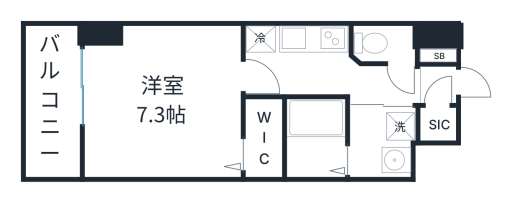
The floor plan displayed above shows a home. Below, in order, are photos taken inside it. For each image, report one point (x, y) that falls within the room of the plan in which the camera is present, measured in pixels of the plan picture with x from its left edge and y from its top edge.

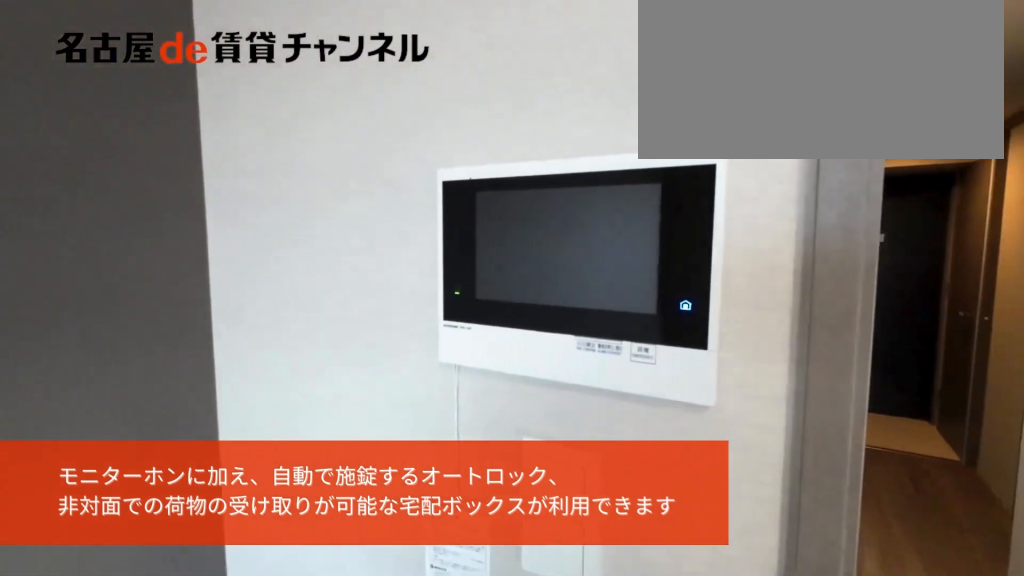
(164, 103)
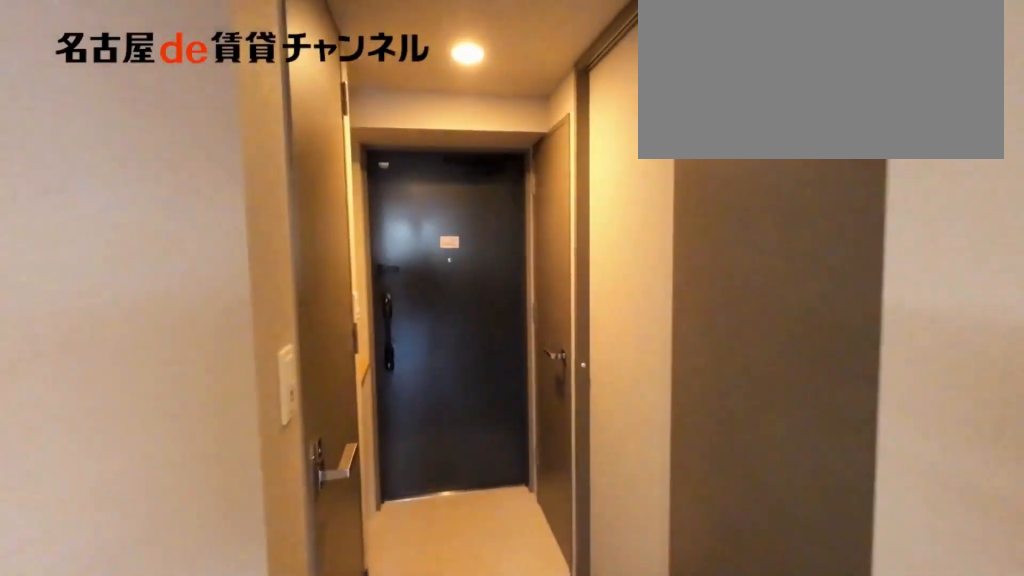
(329, 77)
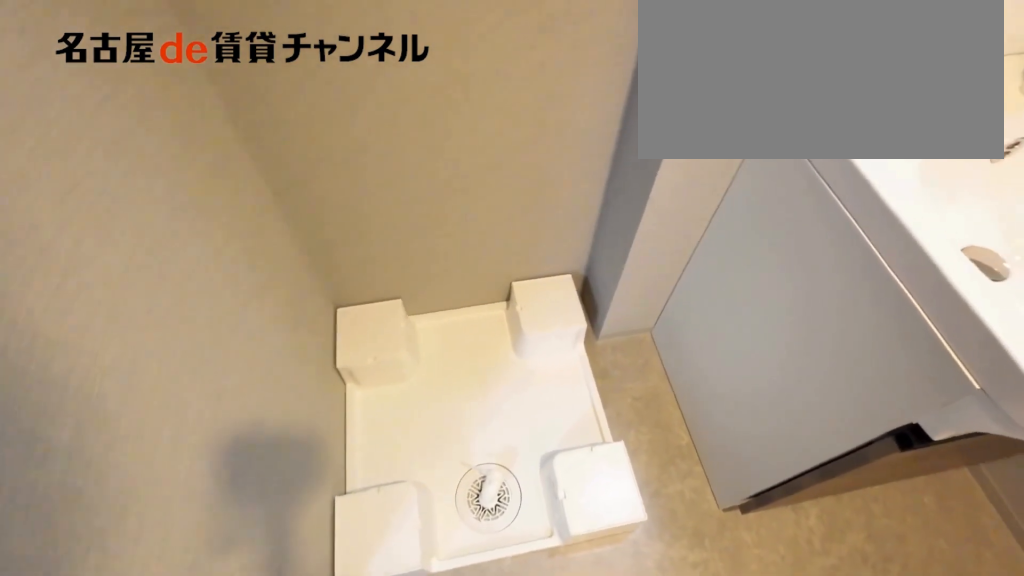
(382, 143)
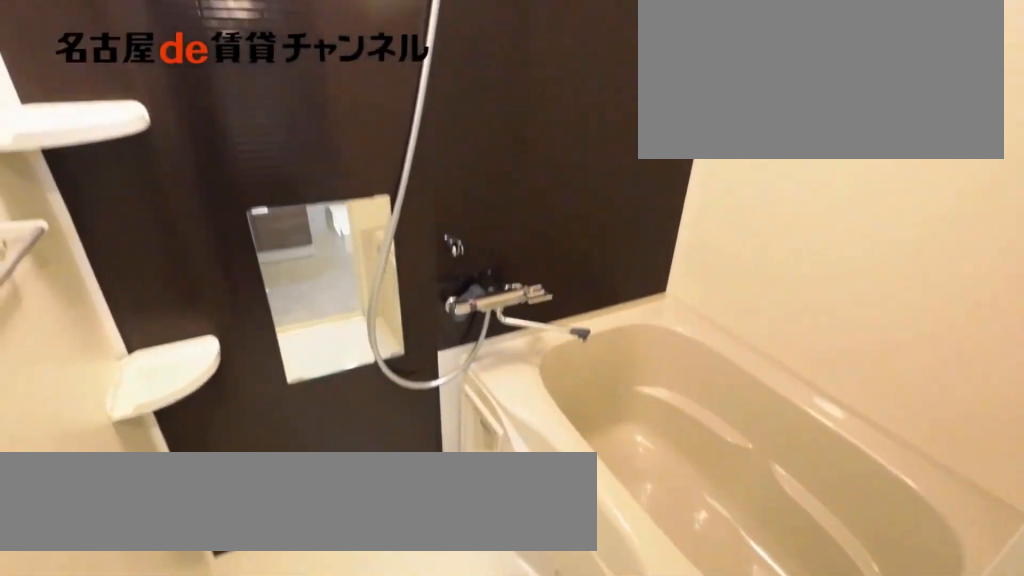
(315, 139)
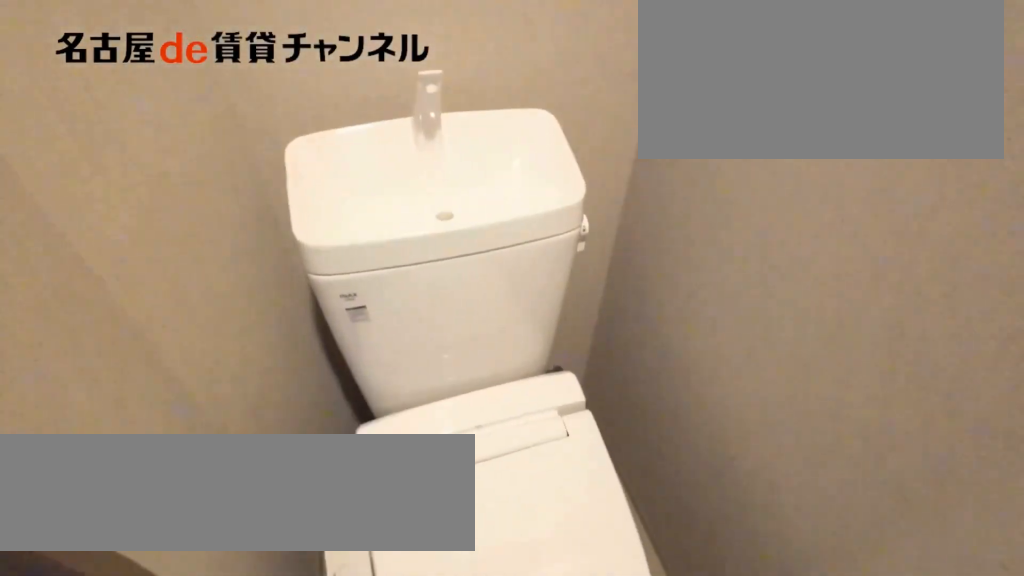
(383, 43)
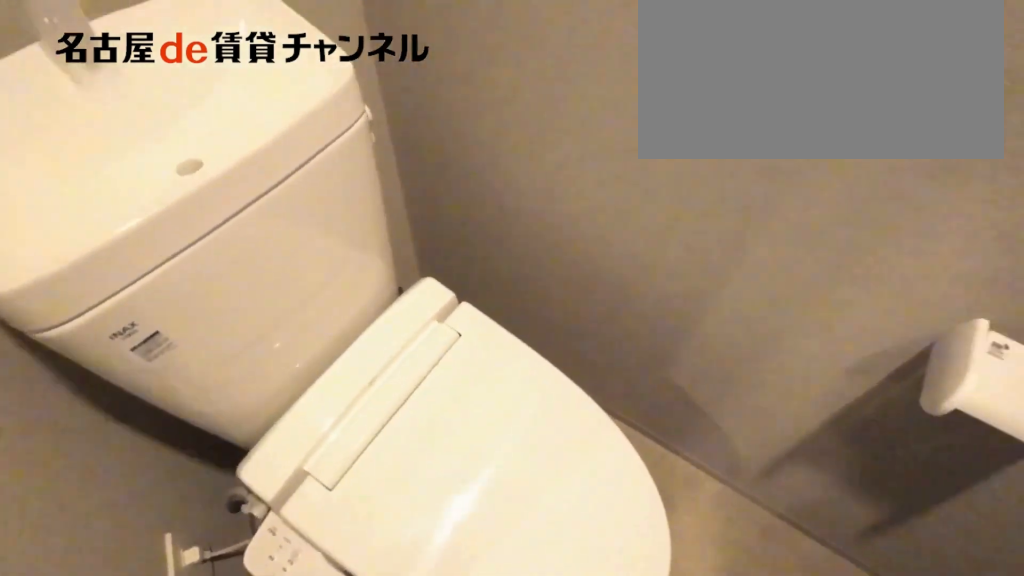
(383, 43)
